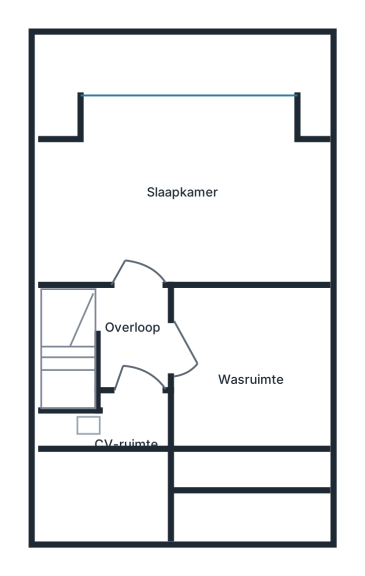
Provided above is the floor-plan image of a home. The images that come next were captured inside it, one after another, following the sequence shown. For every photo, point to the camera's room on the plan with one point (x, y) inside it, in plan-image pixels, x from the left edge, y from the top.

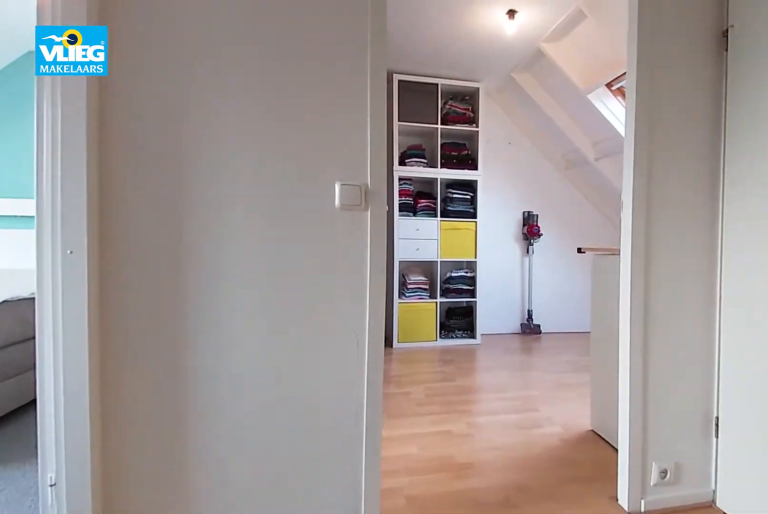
(132, 338)
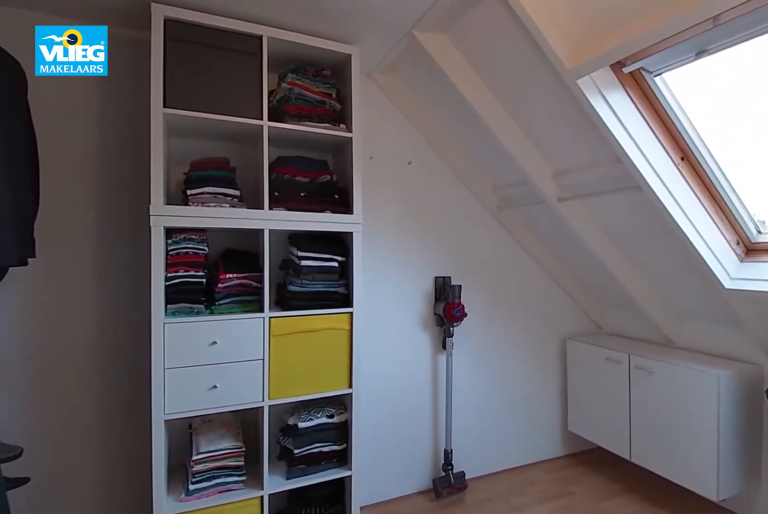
(248, 373)
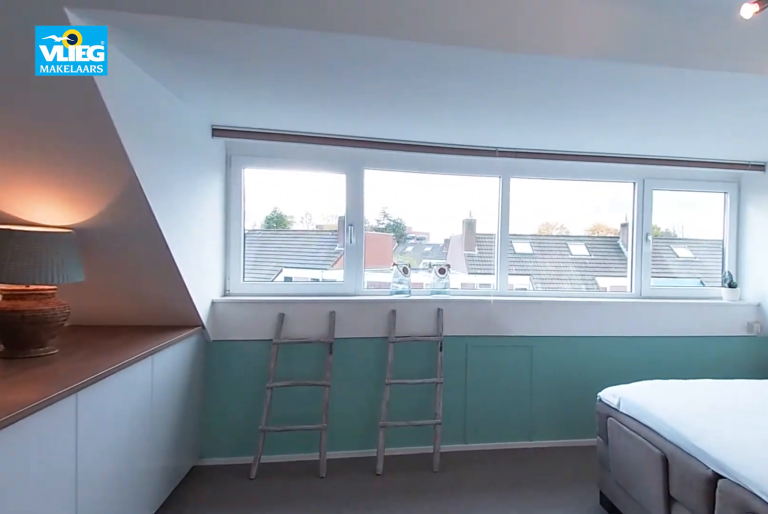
(108, 201)
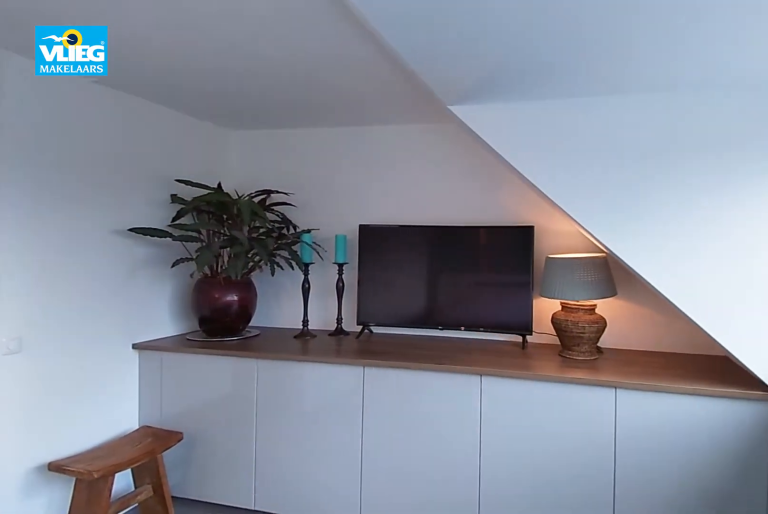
(108, 201)
